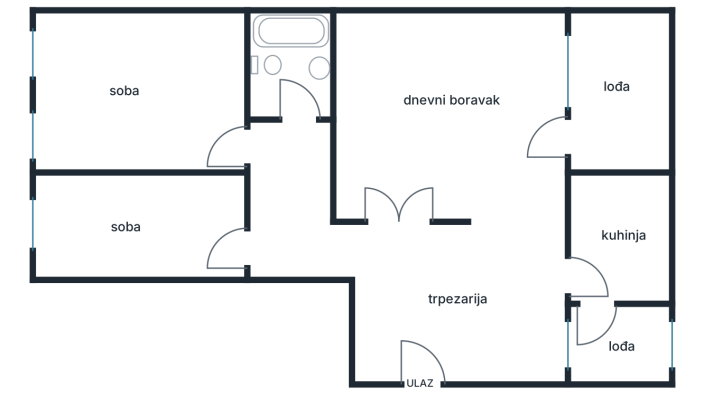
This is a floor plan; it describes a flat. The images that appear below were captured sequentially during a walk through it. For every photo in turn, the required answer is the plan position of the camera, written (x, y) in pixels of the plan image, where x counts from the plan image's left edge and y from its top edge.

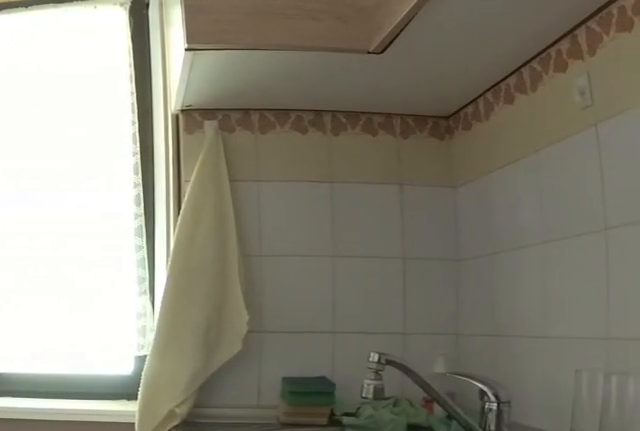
(587, 305)
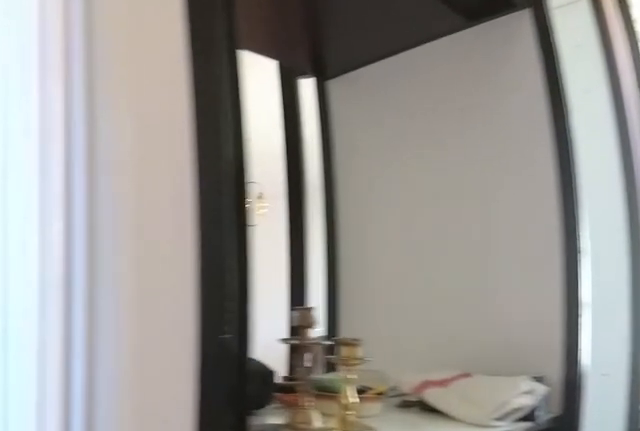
(600, 293)
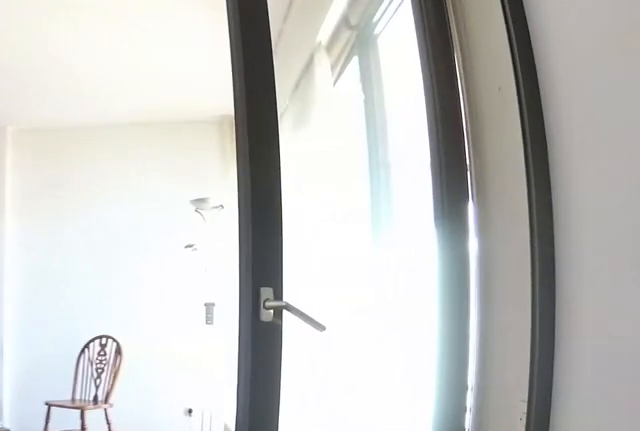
(540, 276)
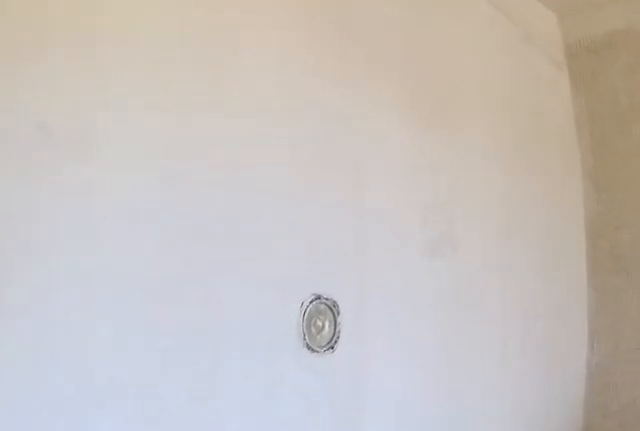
(419, 203)
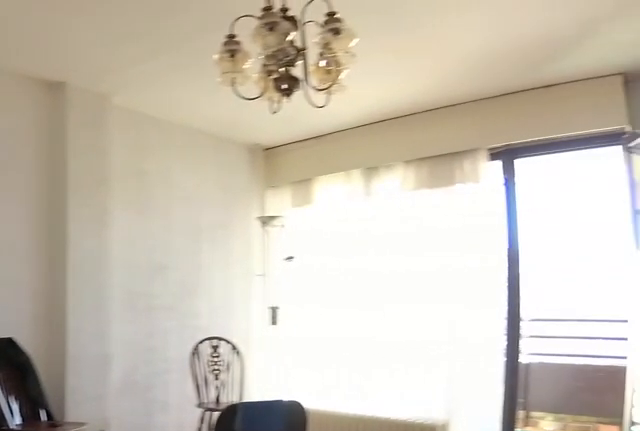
(369, 199)
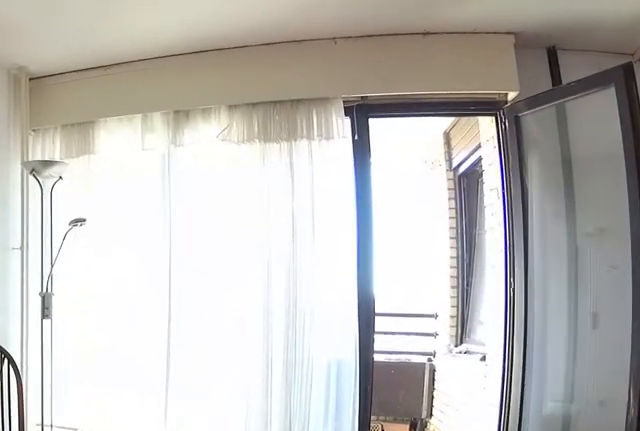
(388, 110)
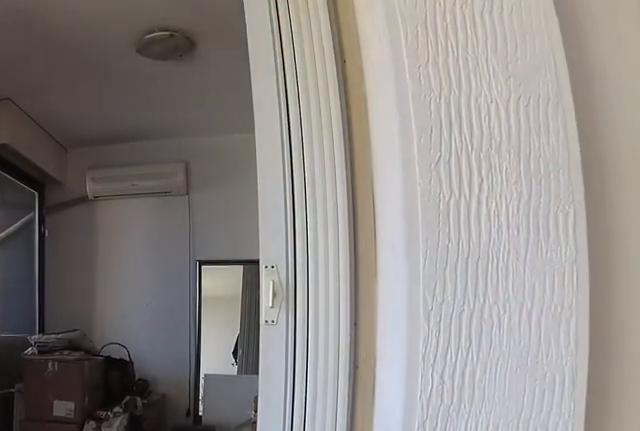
(491, 133)
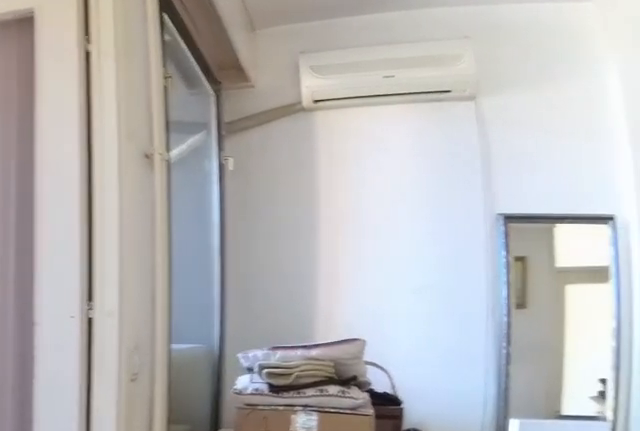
(533, 235)
